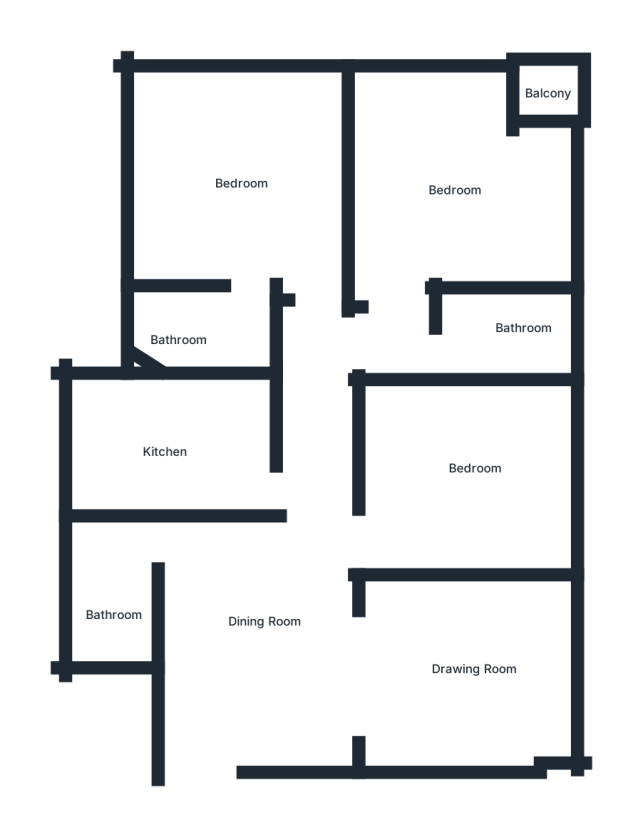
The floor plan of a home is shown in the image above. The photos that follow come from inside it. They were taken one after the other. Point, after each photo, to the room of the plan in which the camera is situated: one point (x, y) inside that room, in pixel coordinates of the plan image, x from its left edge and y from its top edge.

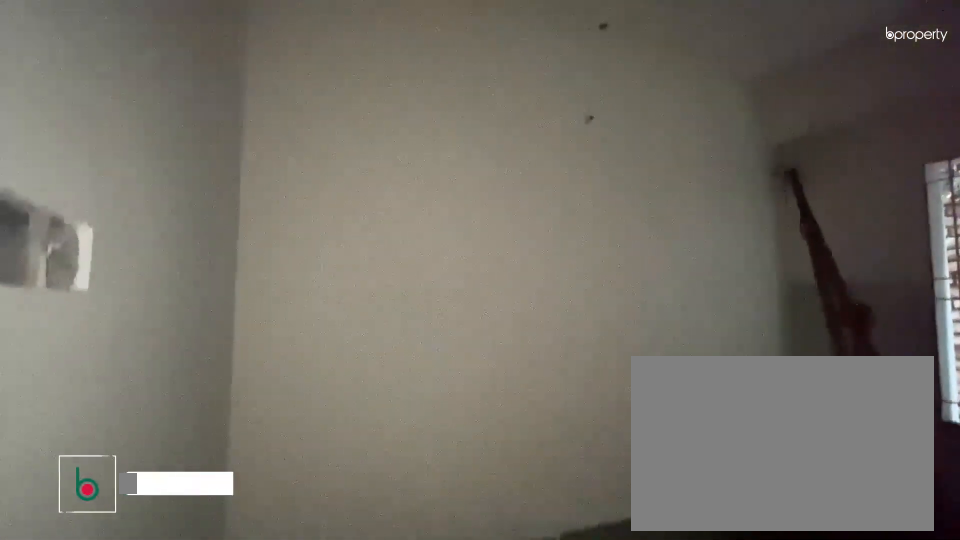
(474, 481)
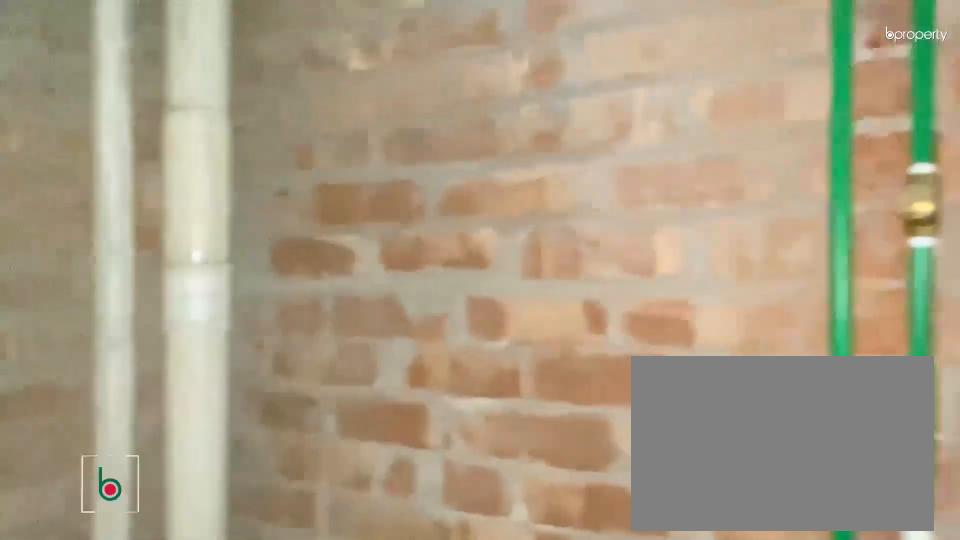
(117, 593)
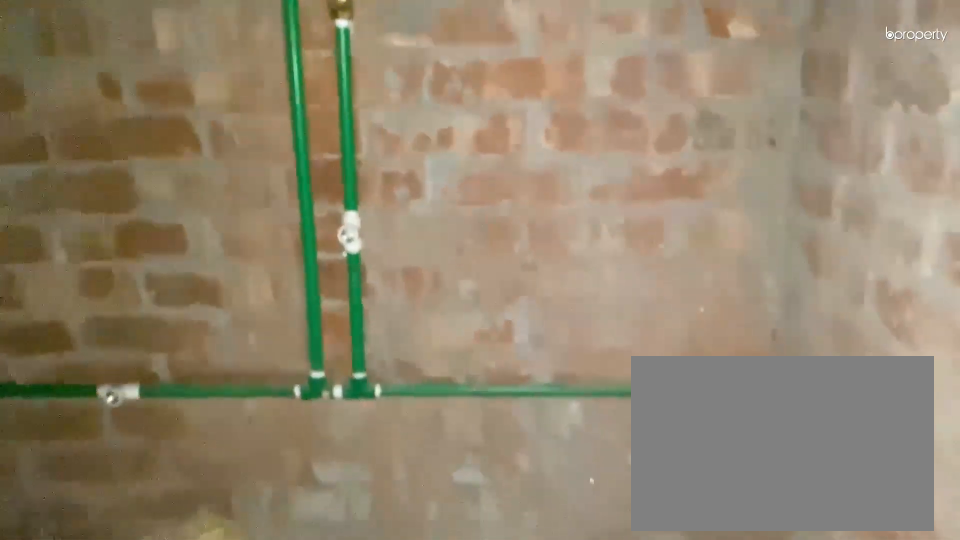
(117, 593)
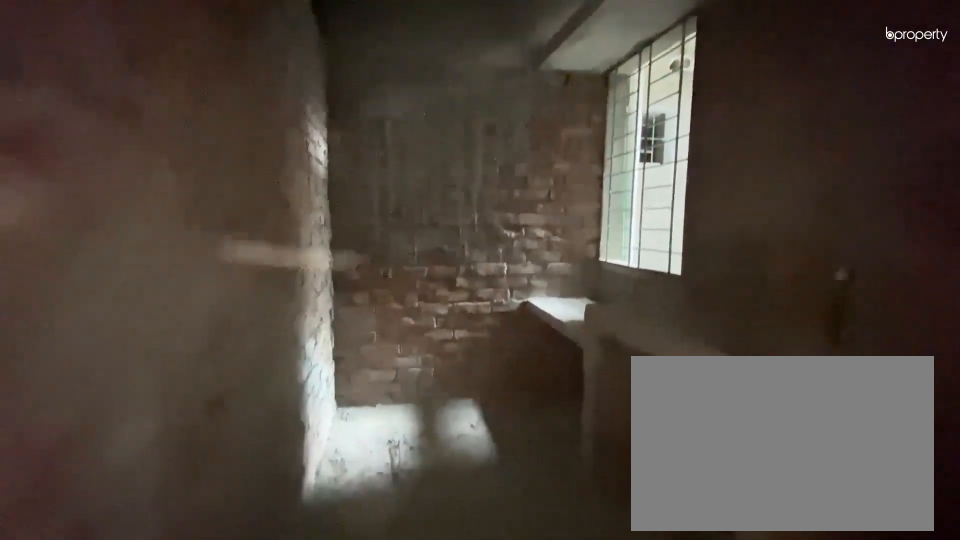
(184, 460)
